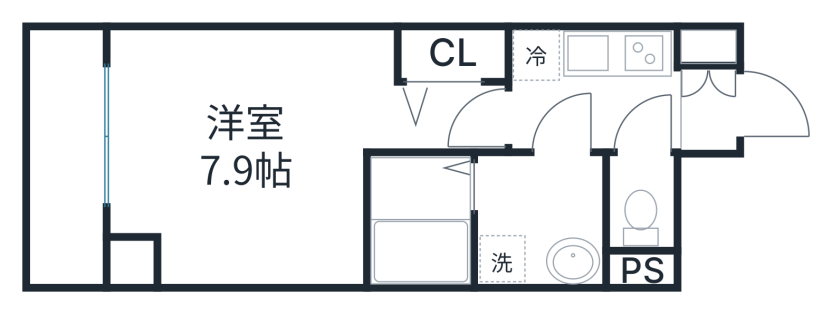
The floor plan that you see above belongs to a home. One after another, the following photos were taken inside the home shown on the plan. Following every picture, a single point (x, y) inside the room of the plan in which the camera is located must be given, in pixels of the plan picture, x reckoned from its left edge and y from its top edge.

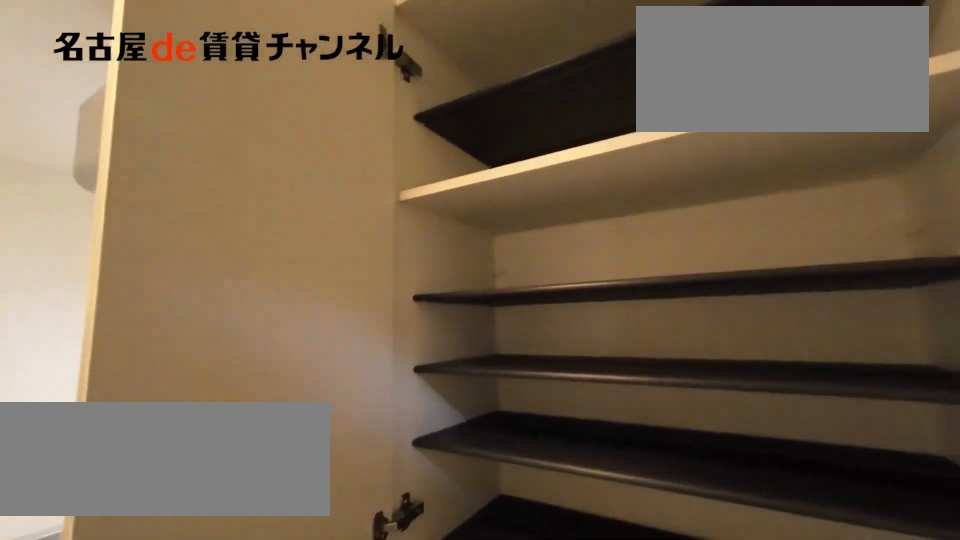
(708, 89)
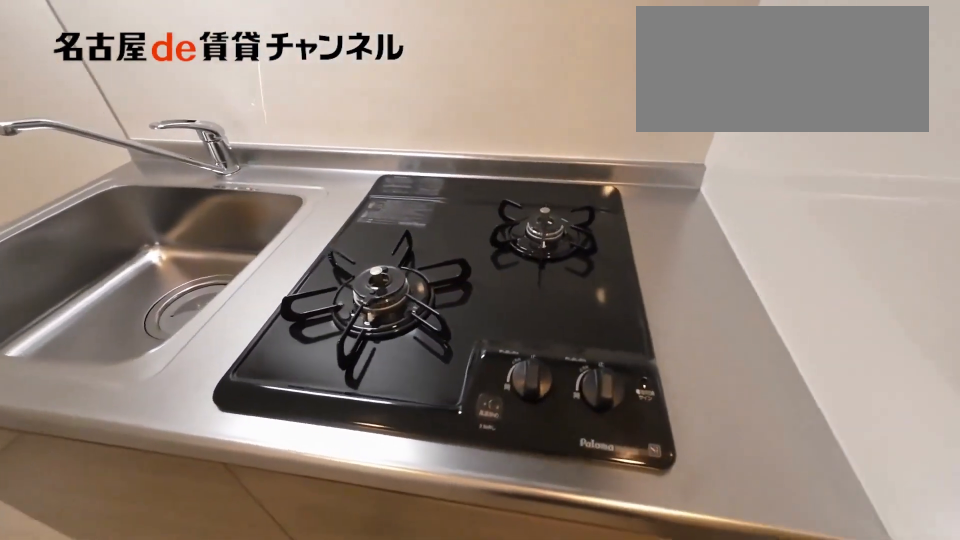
(593, 69)
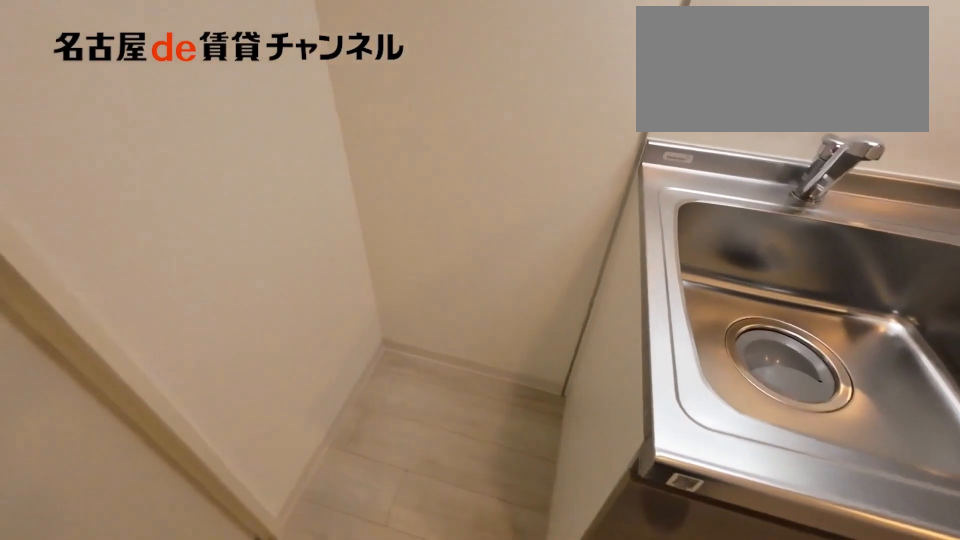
(593, 69)
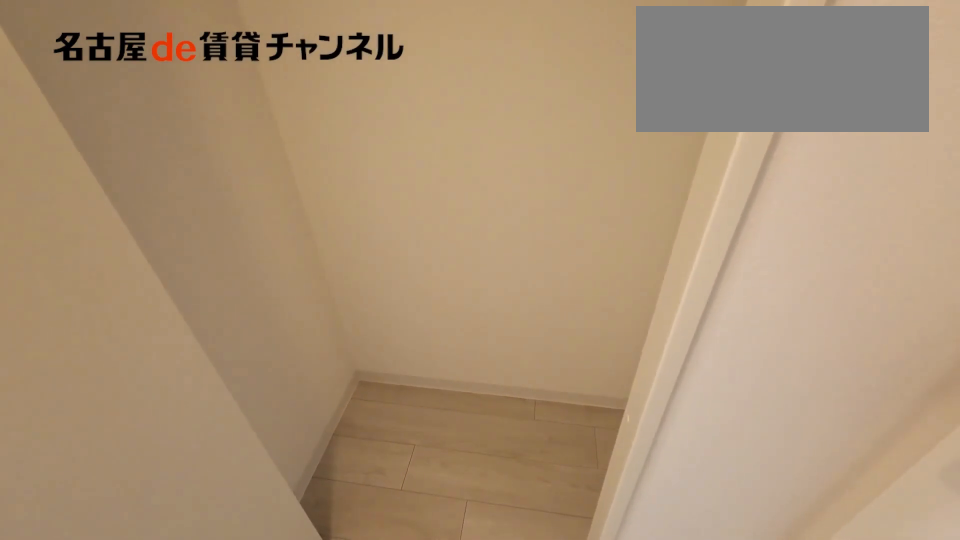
(453, 54)
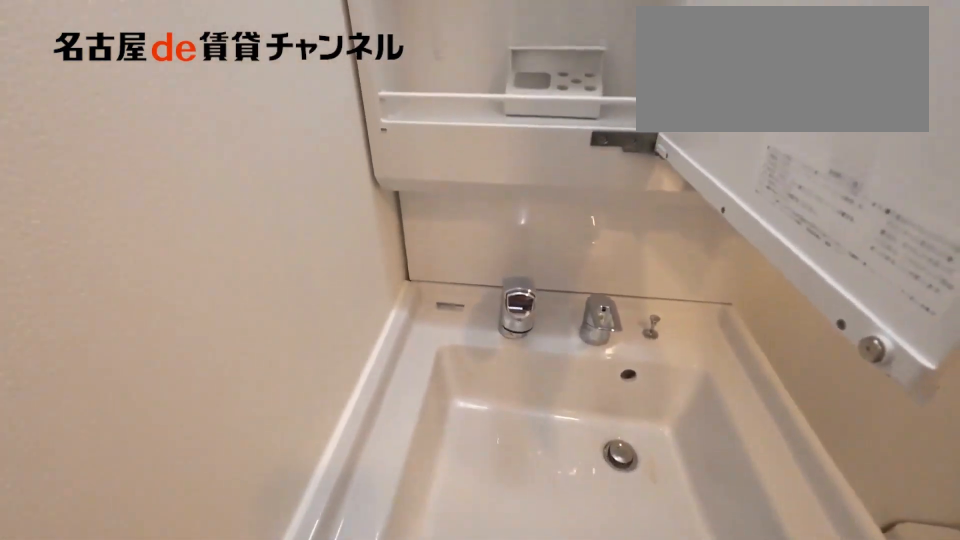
(539, 219)
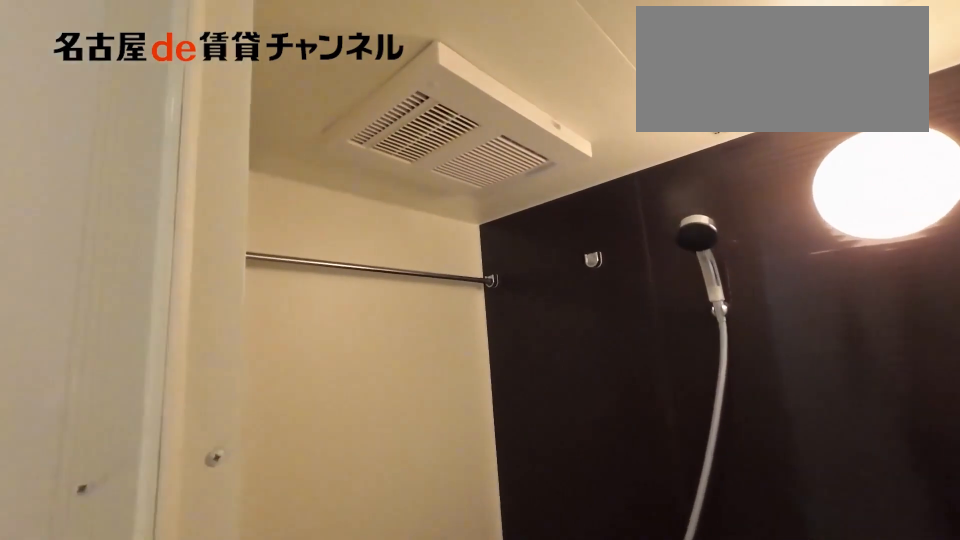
(421, 221)
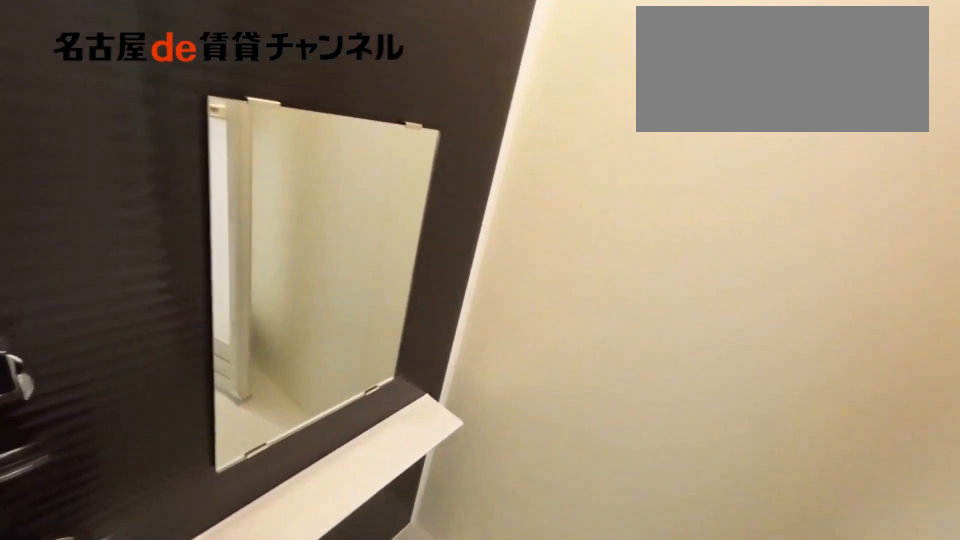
(421, 221)
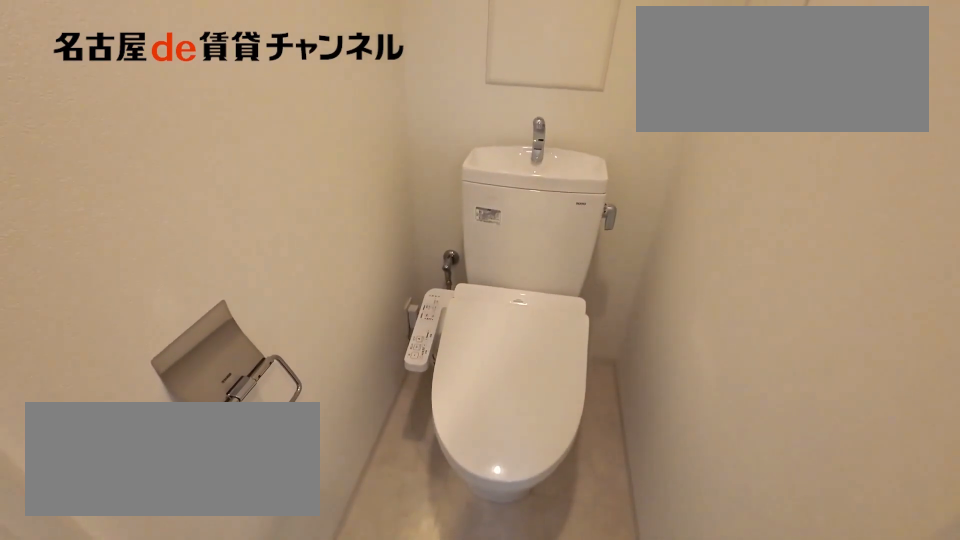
(640, 222)
